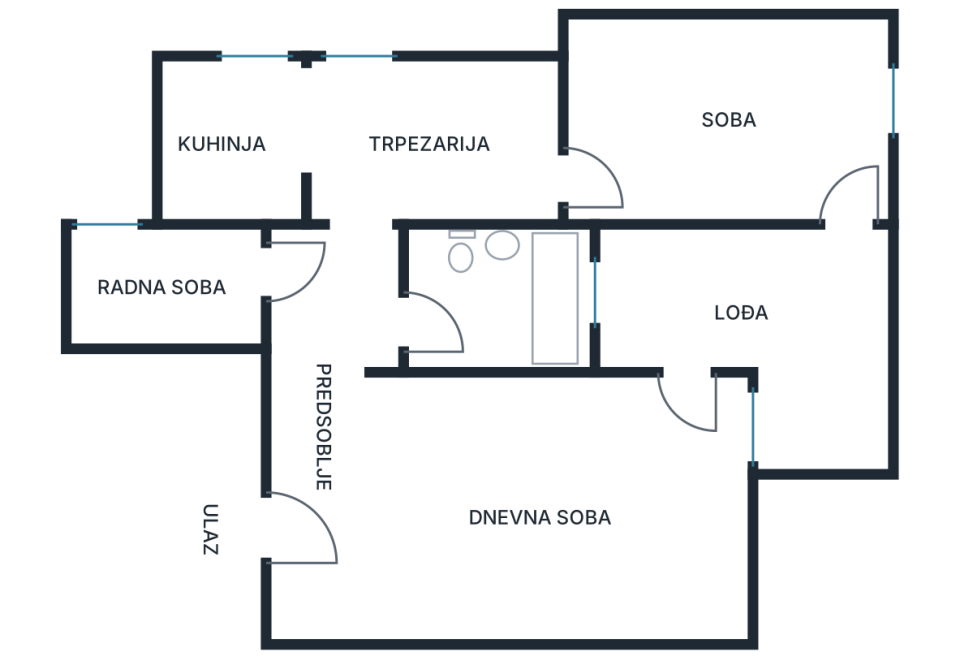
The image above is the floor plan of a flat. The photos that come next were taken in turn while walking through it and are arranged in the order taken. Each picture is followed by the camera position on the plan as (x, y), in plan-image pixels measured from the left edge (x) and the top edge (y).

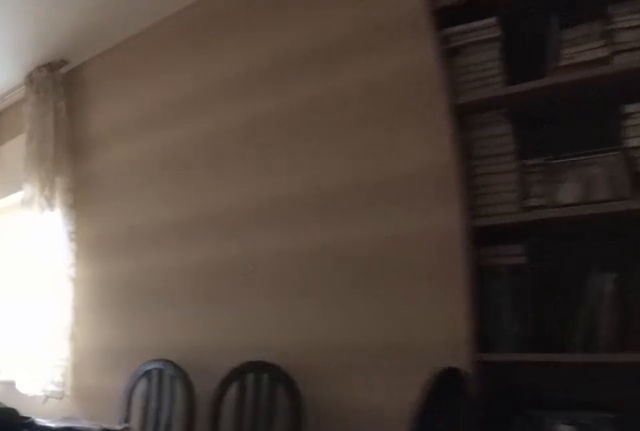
(545, 190)
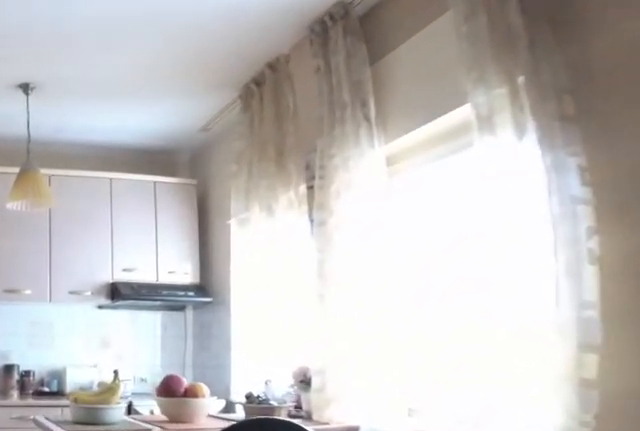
(460, 188)
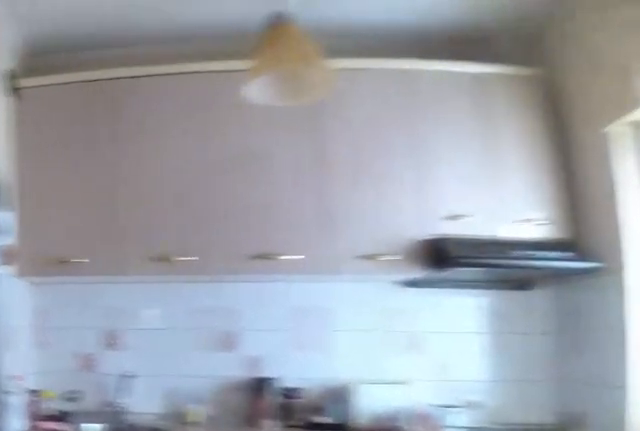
(370, 183)
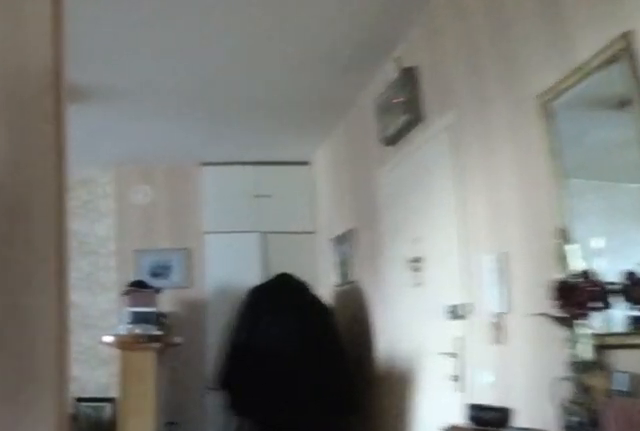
(344, 280)
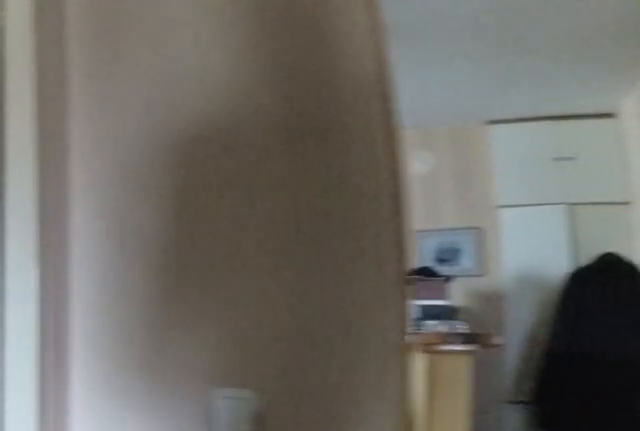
(344, 300)
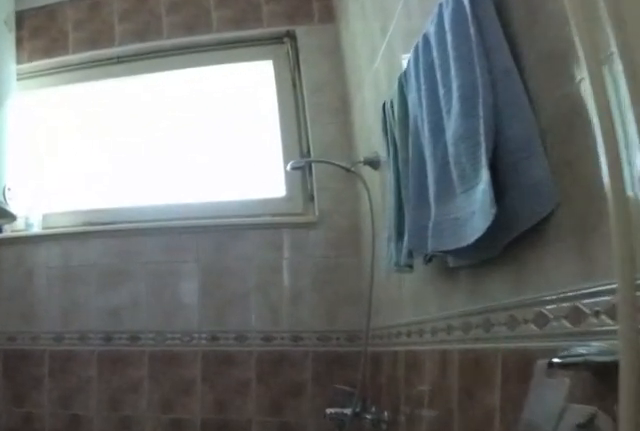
(452, 335)
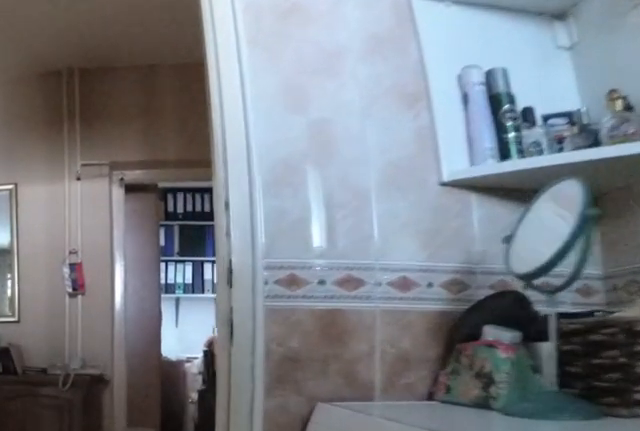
(517, 336)
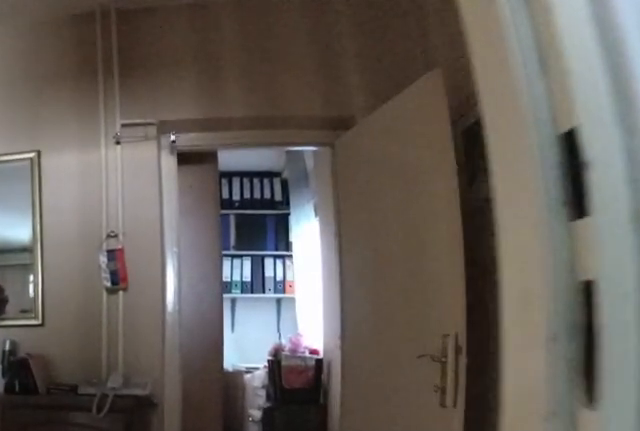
(467, 334)
